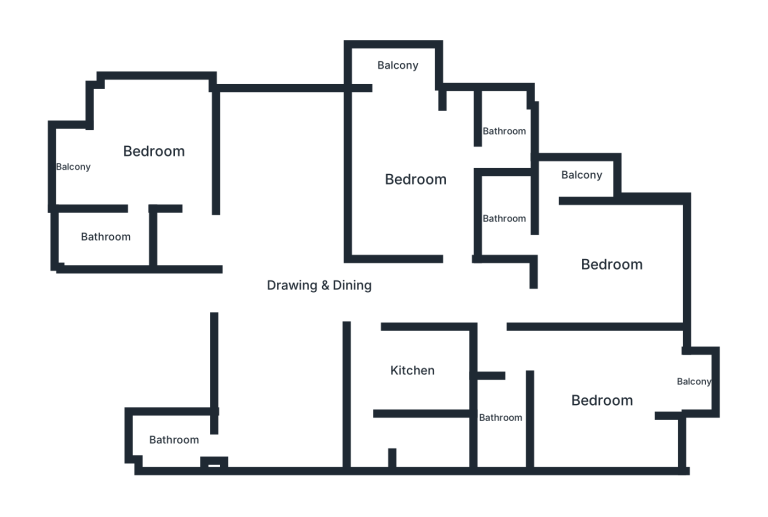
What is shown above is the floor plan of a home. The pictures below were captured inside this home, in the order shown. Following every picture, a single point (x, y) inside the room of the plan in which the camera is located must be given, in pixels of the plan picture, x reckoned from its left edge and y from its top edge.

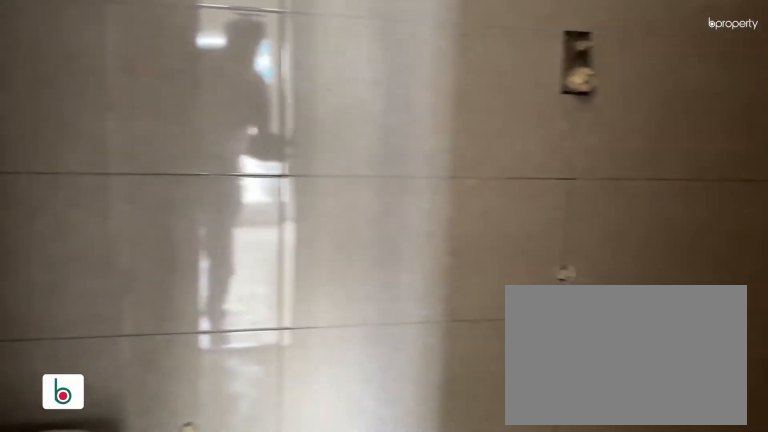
(505, 219)
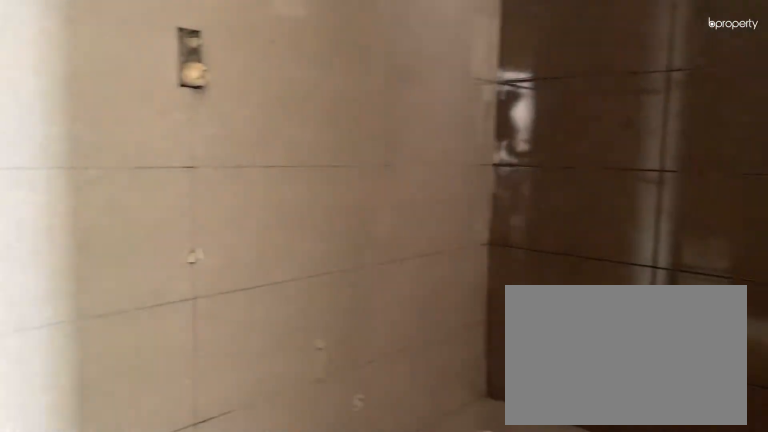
(505, 219)
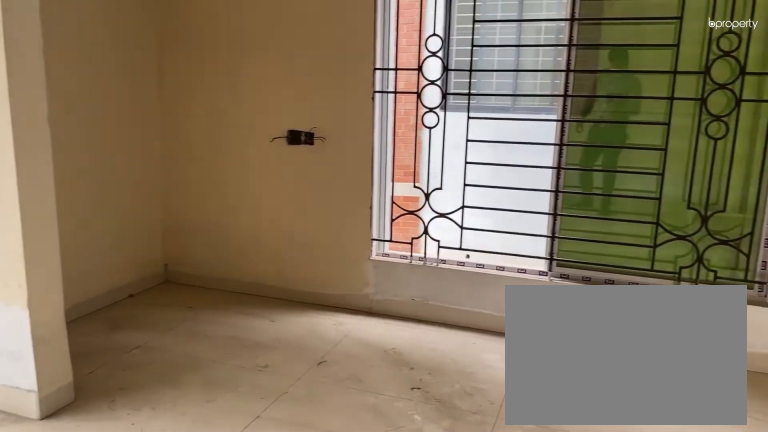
(602, 400)
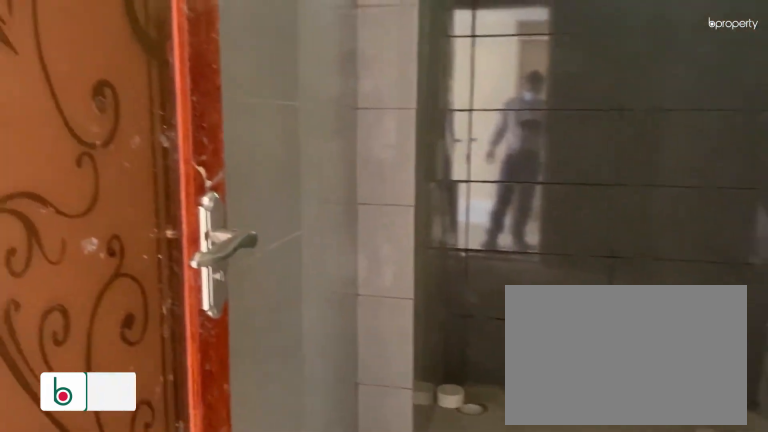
(500, 416)
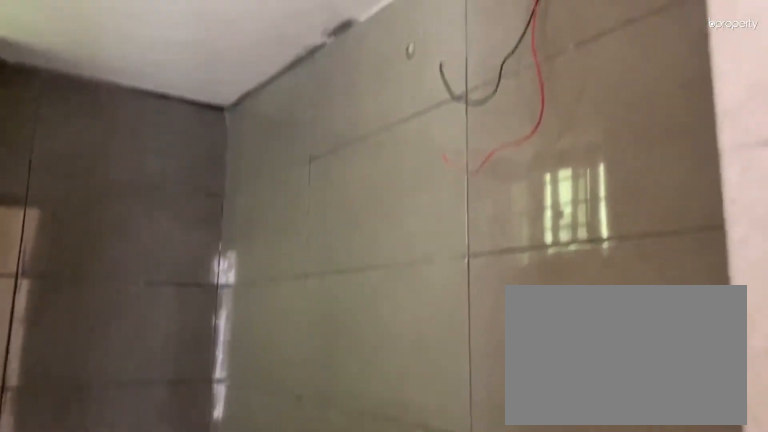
(175, 440)
